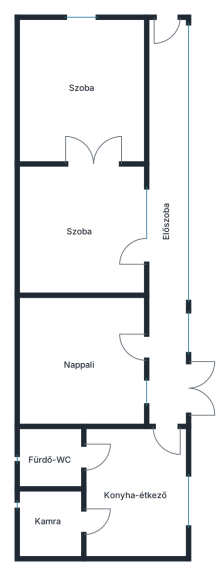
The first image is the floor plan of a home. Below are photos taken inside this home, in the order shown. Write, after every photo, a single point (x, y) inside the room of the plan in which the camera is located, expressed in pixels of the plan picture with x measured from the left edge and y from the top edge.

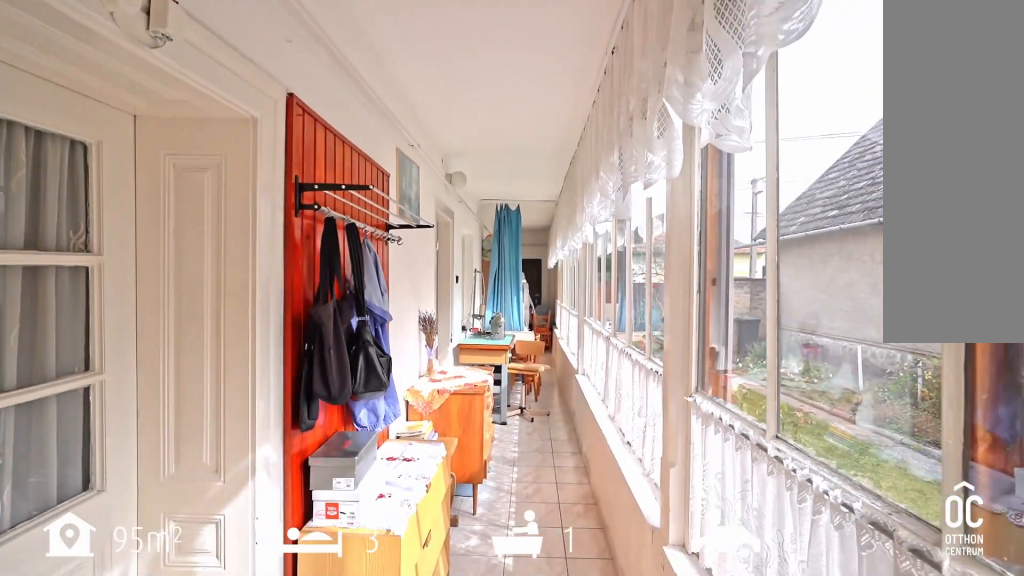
(166, 241)
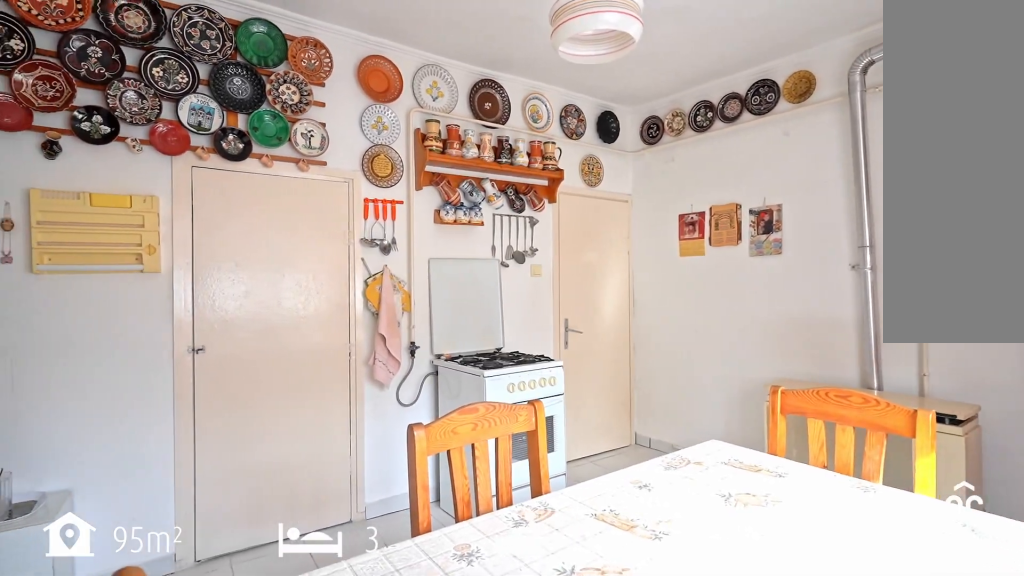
(130, 491)
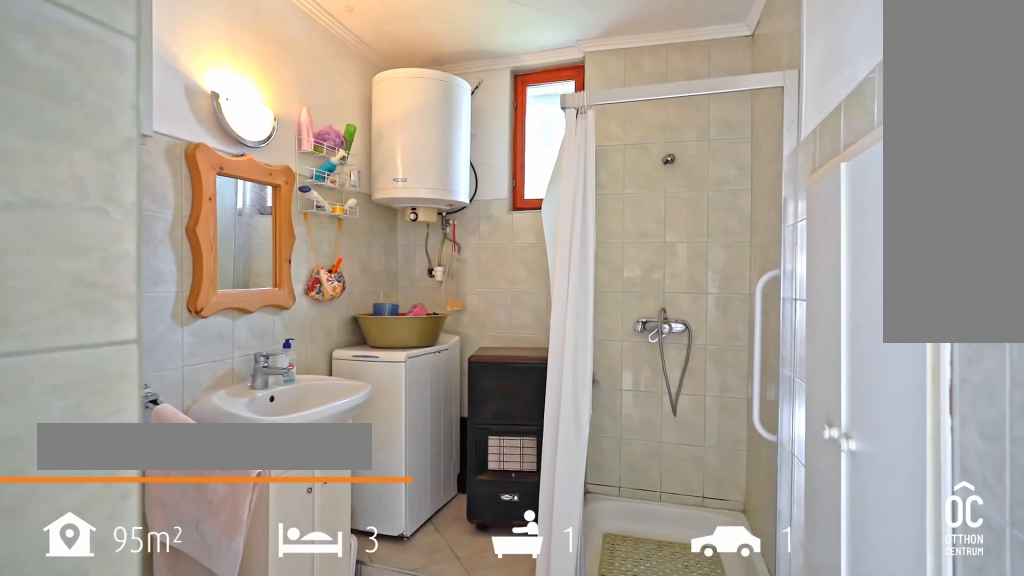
(49, 459)
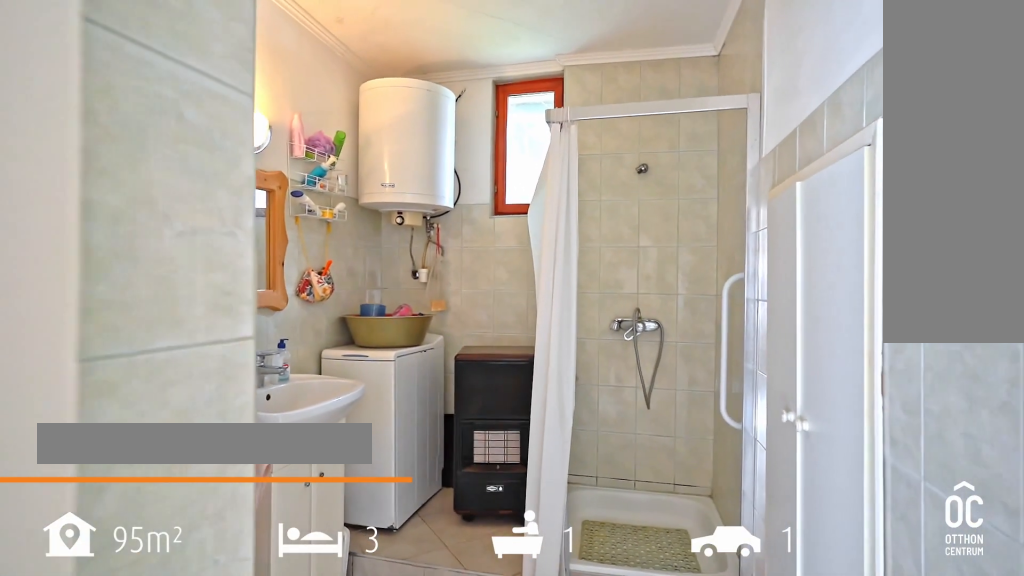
(48, 459)
